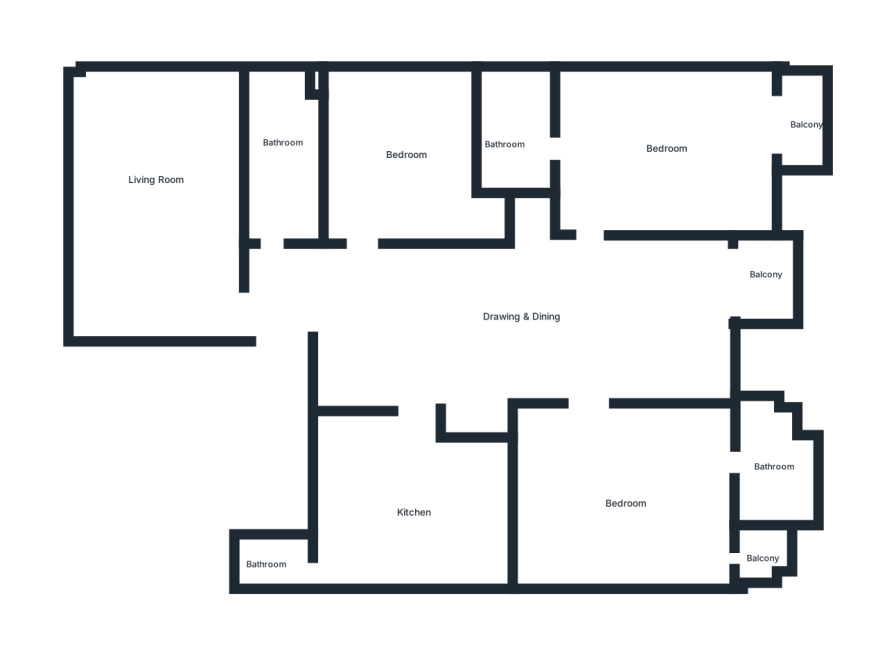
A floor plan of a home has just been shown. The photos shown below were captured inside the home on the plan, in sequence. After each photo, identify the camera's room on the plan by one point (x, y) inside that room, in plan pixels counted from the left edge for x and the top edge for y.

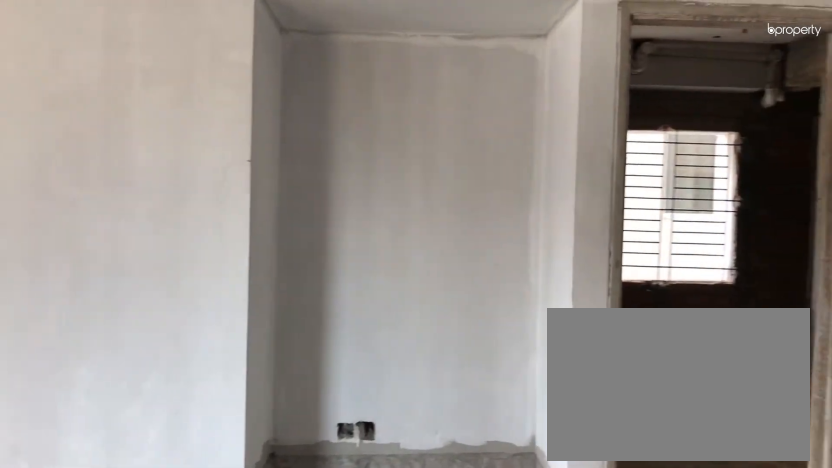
(534, 324)
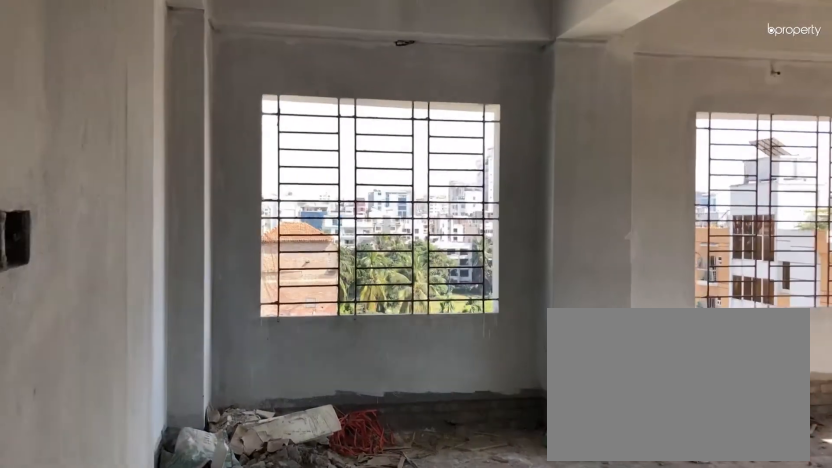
(223, 307)
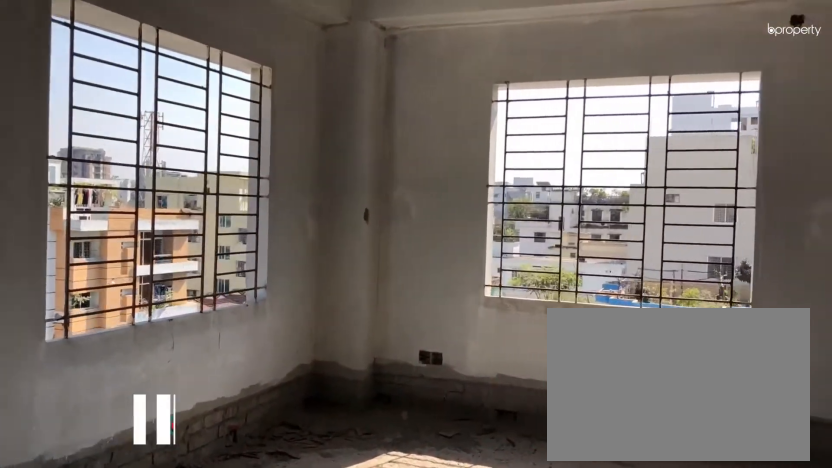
(223, 307)
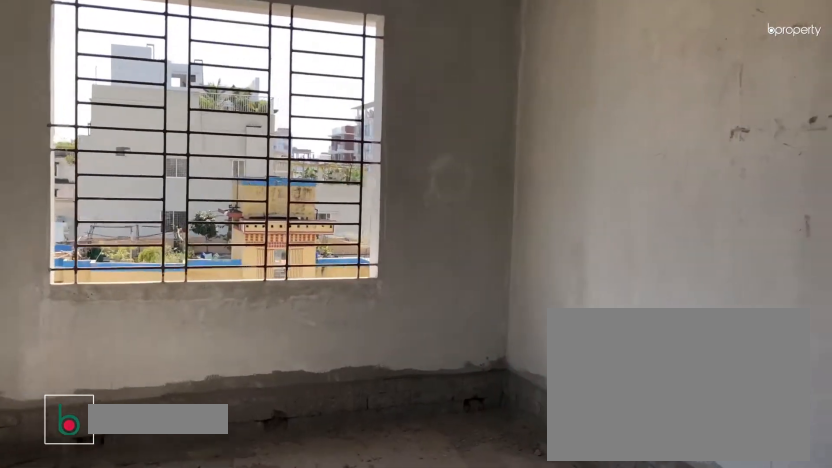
(161, 205)
